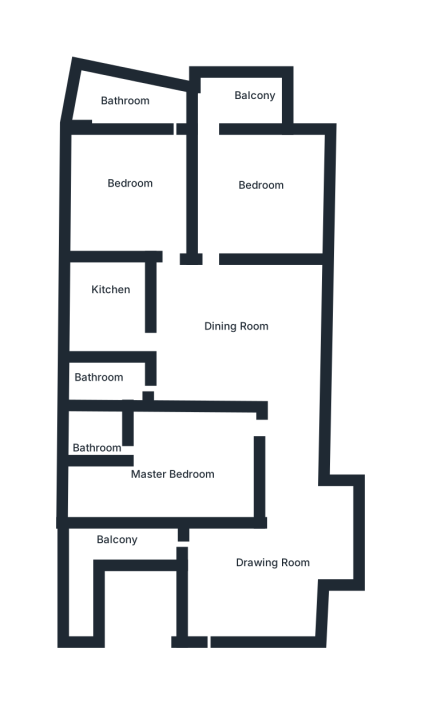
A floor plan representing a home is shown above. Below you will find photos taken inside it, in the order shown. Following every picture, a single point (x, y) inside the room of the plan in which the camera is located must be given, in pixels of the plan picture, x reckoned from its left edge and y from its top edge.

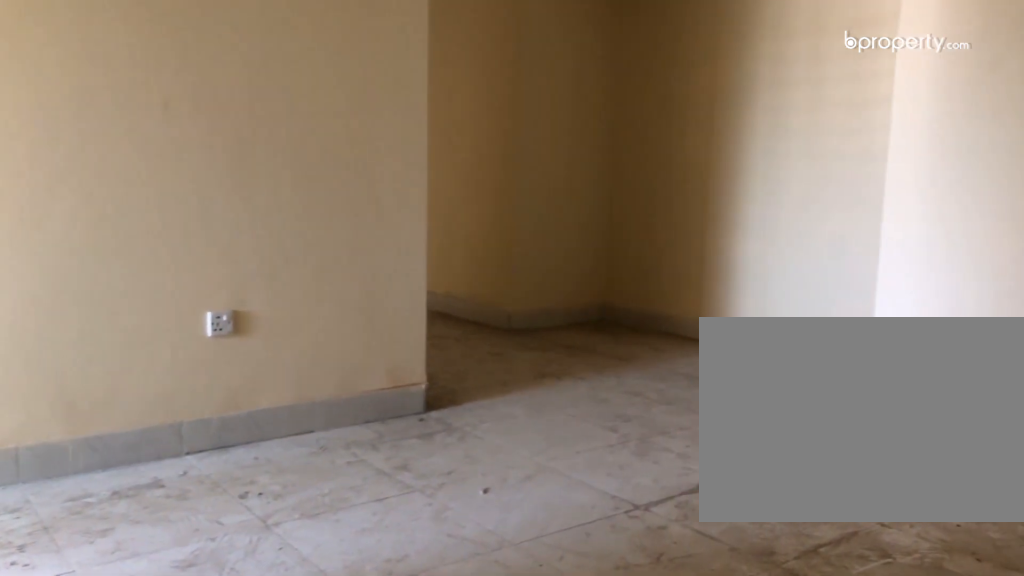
(263, 580)
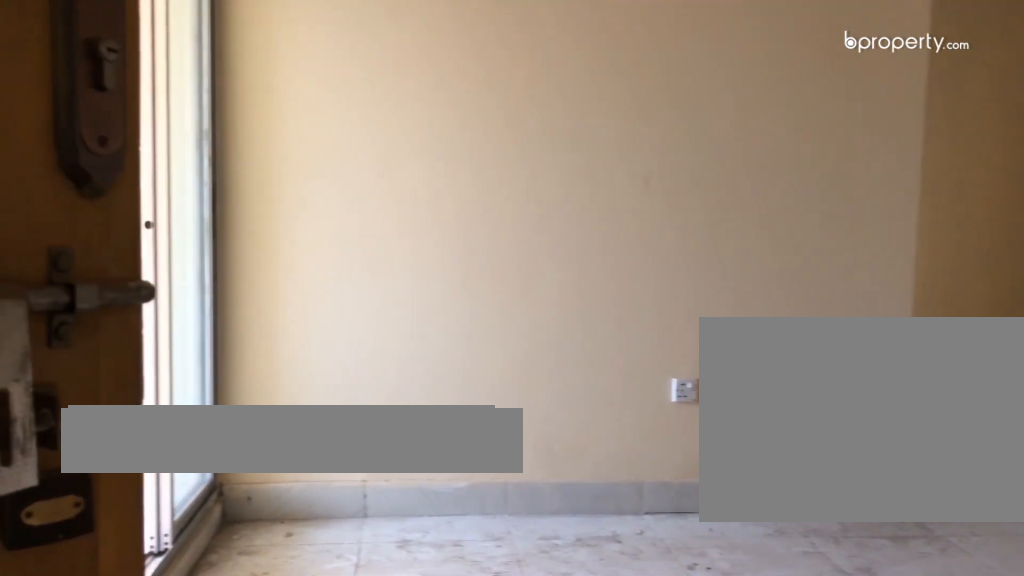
(263, 580)
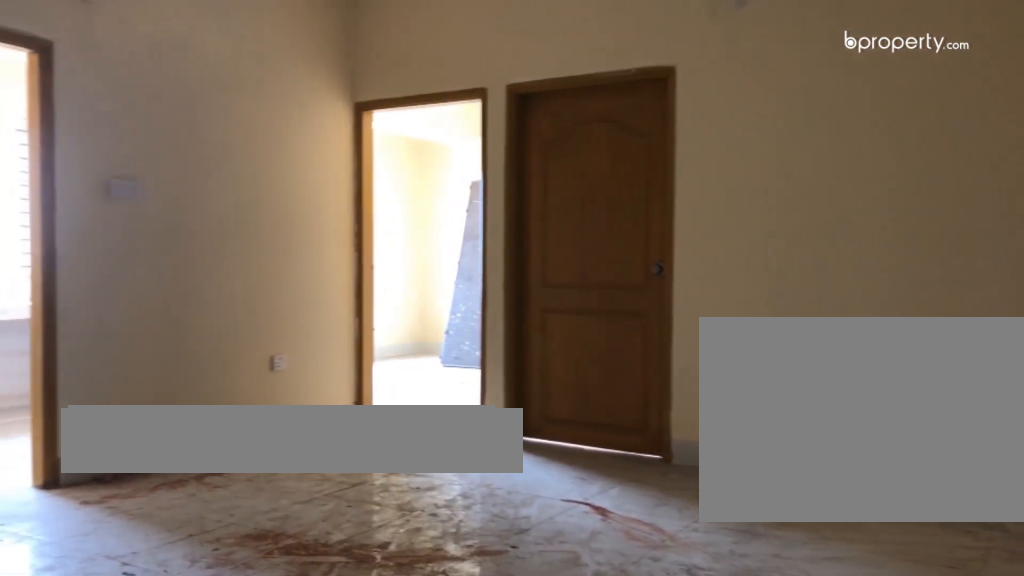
(252, 333)
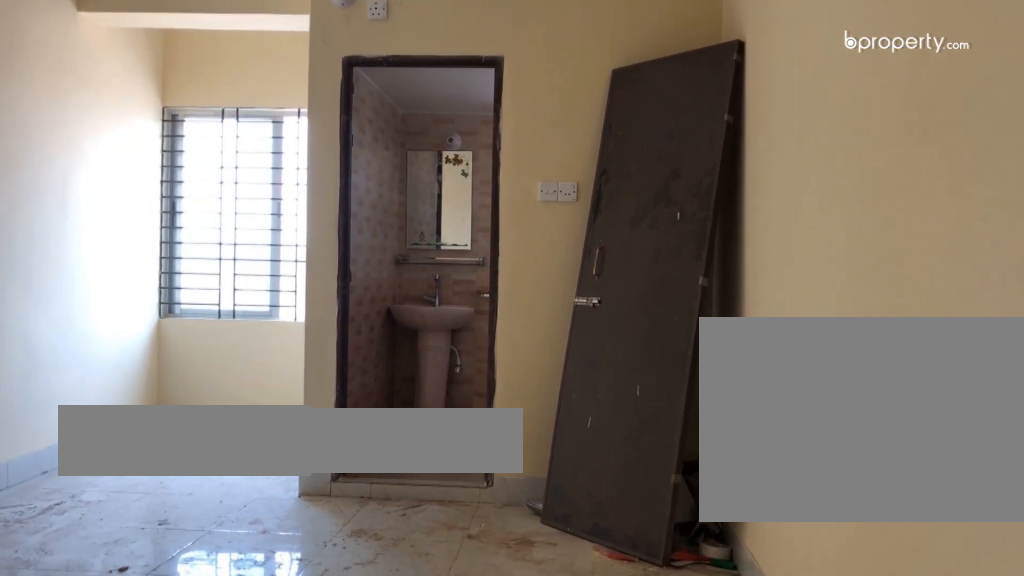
(186, 462)
